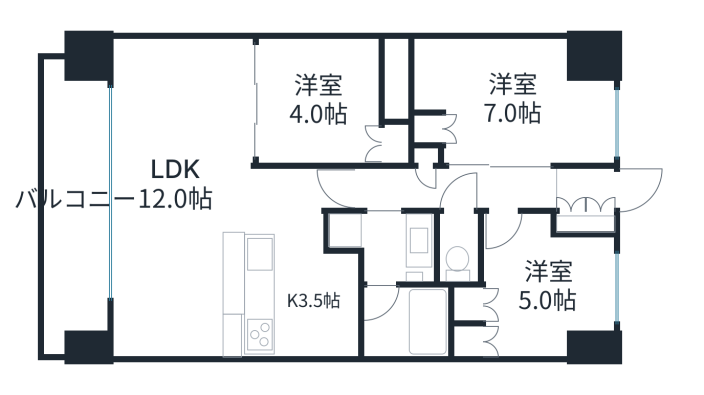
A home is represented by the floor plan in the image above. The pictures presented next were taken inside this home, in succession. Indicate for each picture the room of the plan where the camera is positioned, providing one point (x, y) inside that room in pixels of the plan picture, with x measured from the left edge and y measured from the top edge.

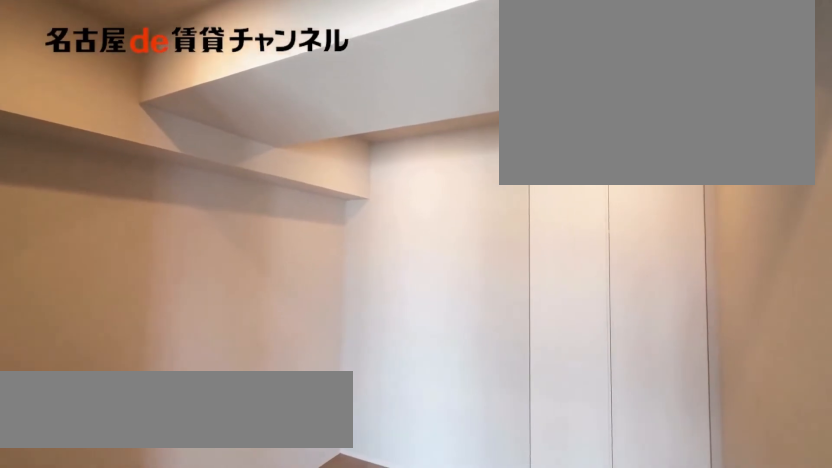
(318, 104)
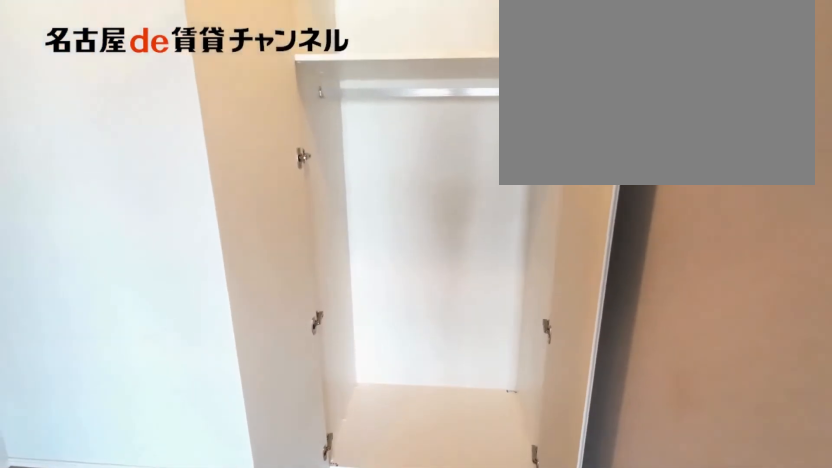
(397, 145)
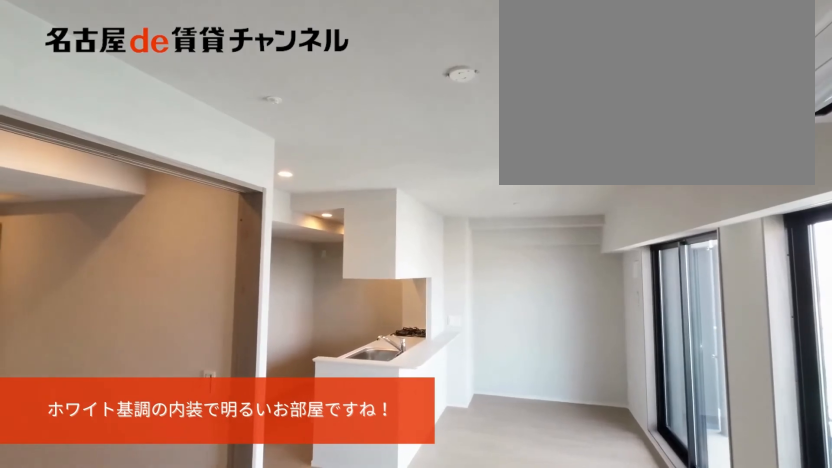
(176, 188)
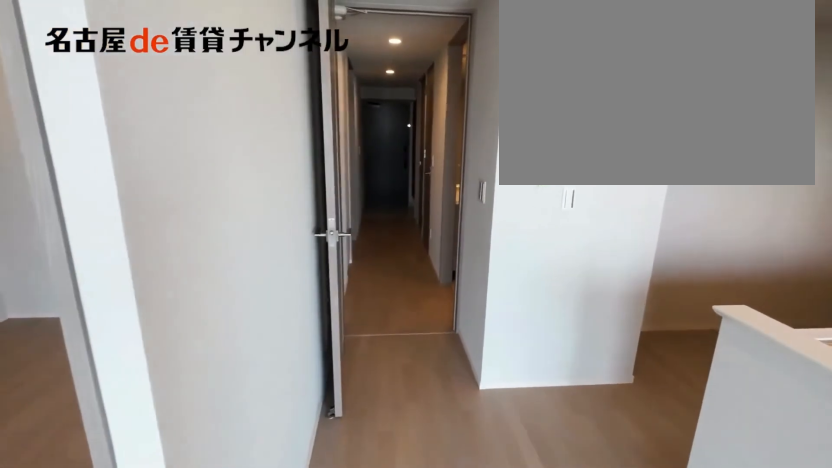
(176, 188)
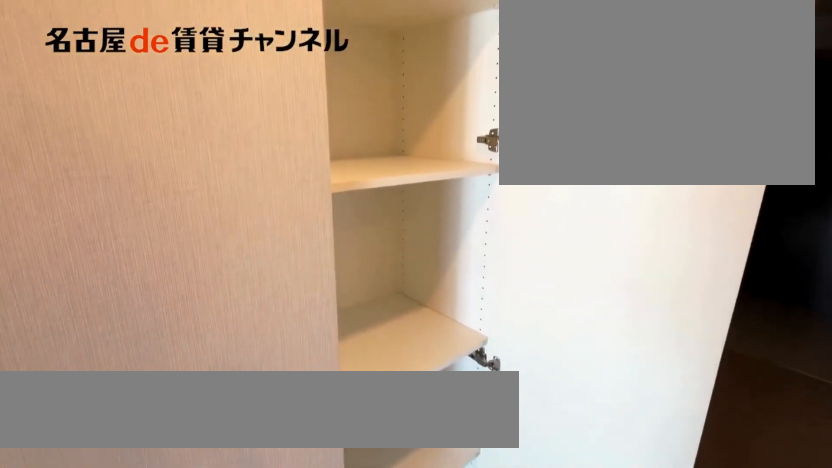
(424, 156)
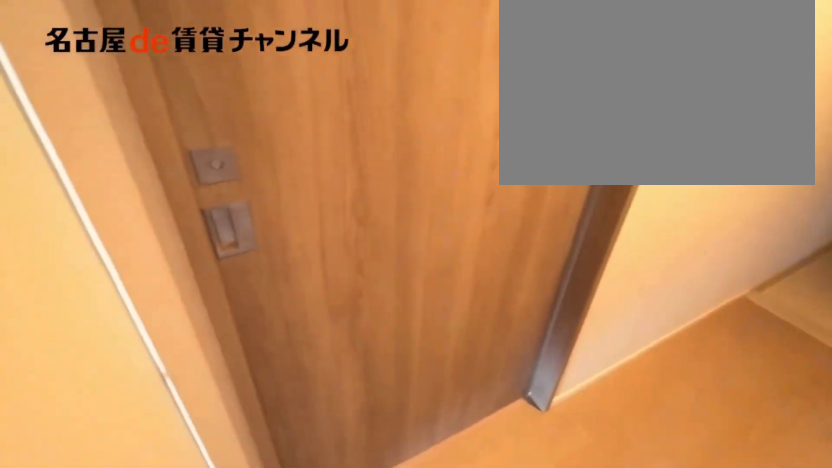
(424, 156)
